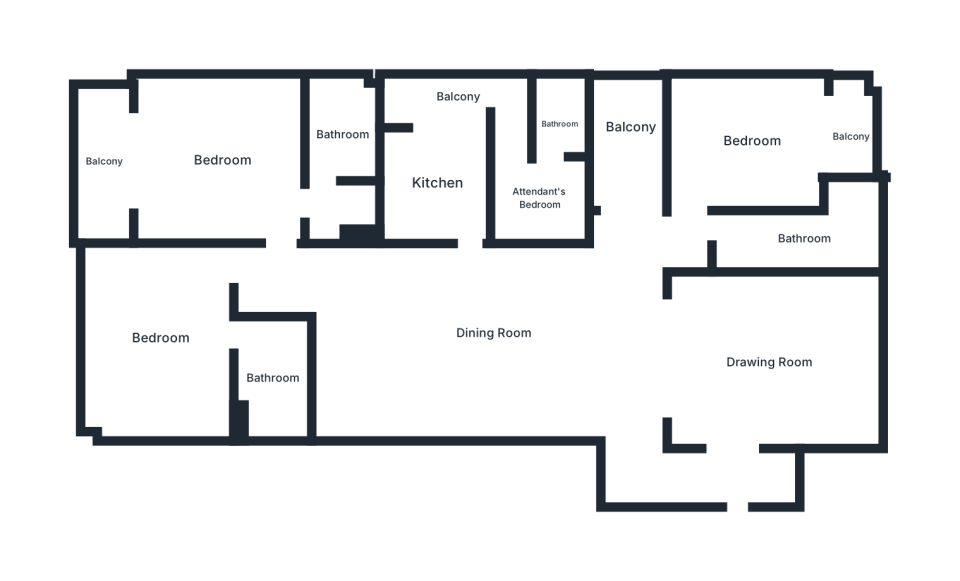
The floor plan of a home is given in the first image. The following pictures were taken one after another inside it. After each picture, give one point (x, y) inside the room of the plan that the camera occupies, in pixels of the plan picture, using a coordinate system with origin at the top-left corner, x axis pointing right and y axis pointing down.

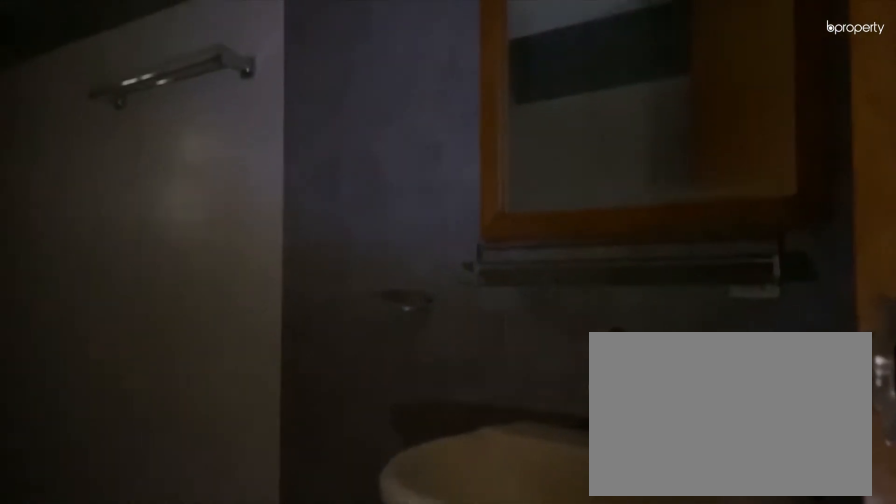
(804, 240)
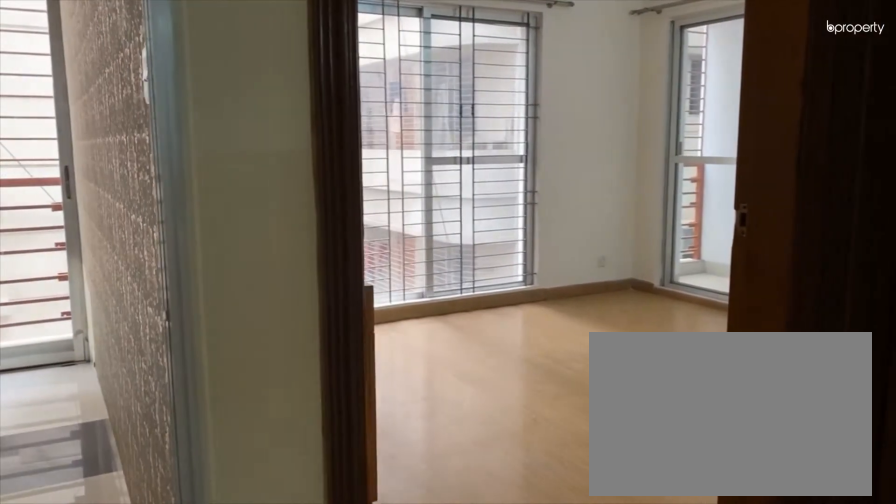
(692, 205)
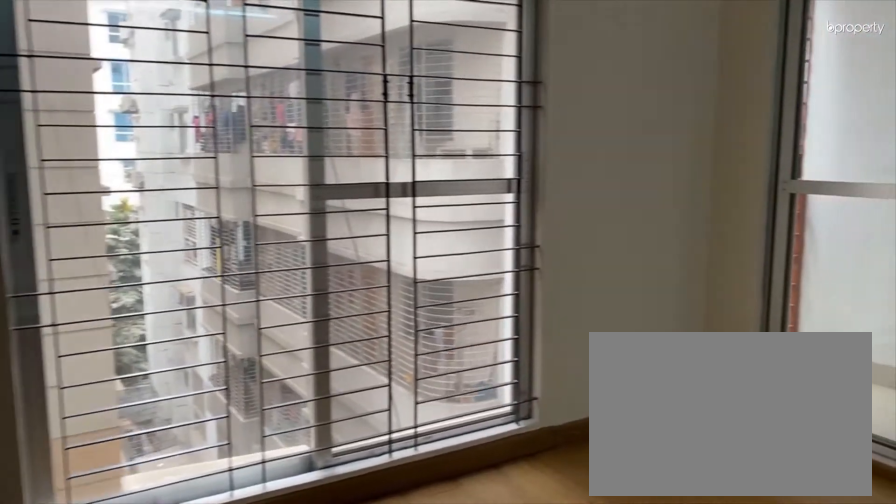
(751, 140)
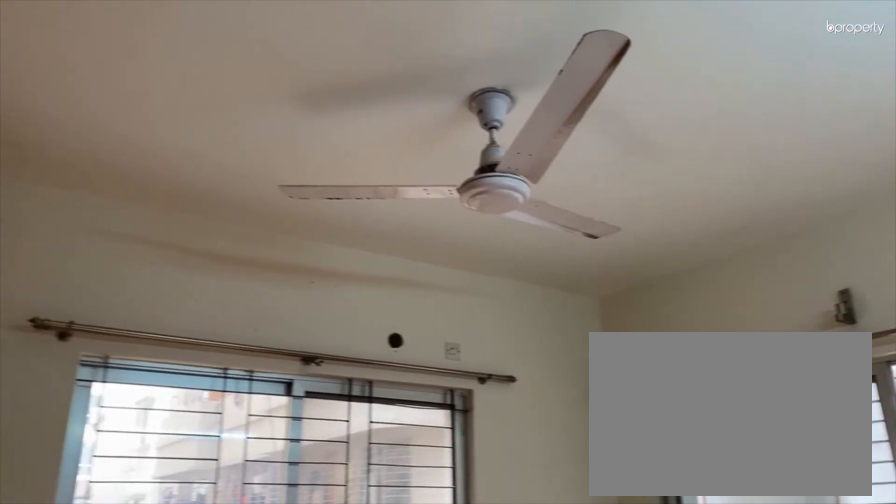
(751, 140)
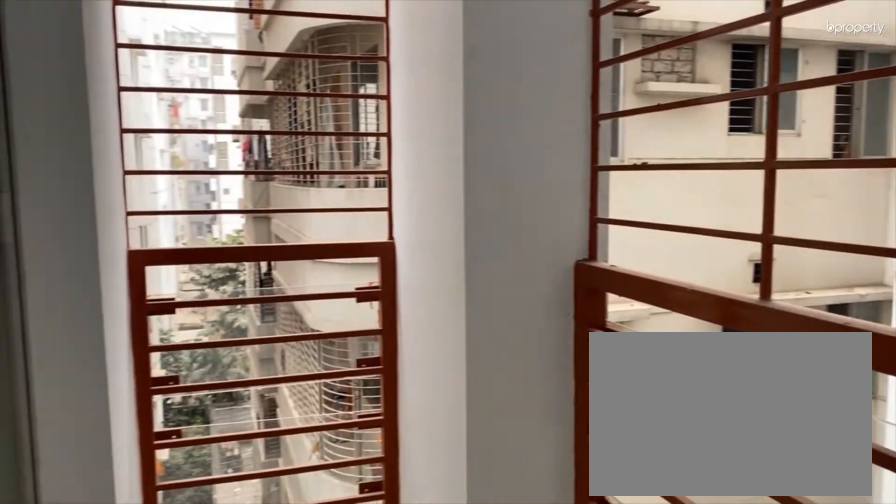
(850, 135)
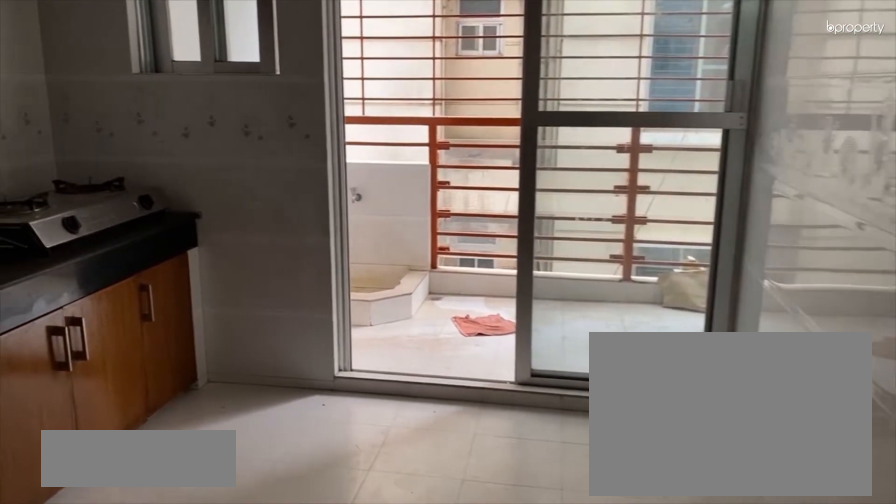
(435, 184)
